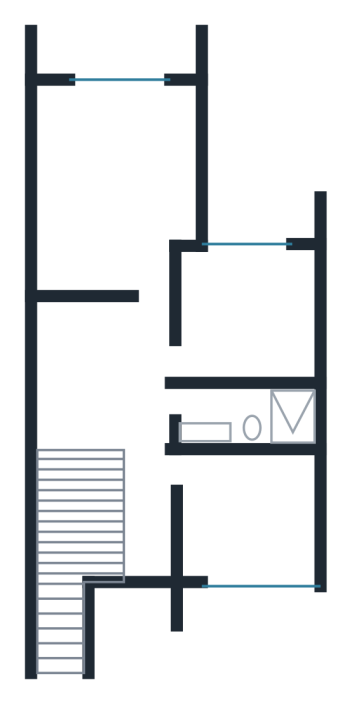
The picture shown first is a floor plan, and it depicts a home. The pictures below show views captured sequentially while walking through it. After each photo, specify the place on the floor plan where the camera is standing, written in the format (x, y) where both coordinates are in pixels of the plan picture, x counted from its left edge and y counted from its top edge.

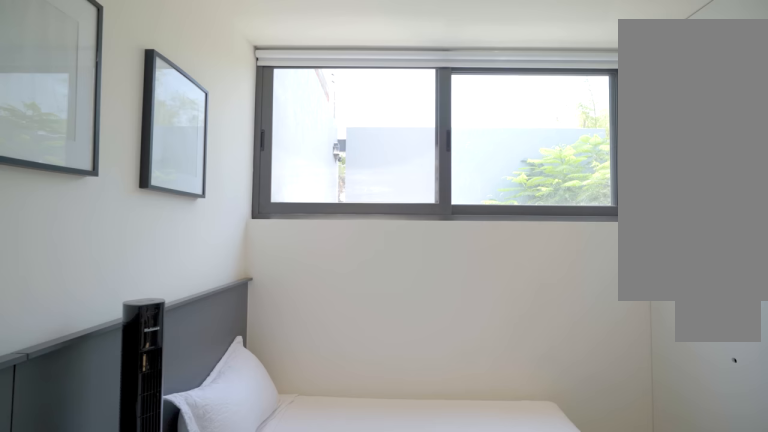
(211, 532)
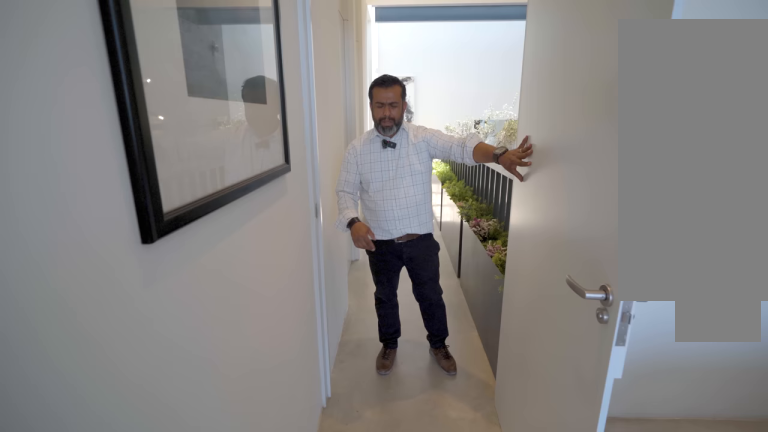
(156, 292)
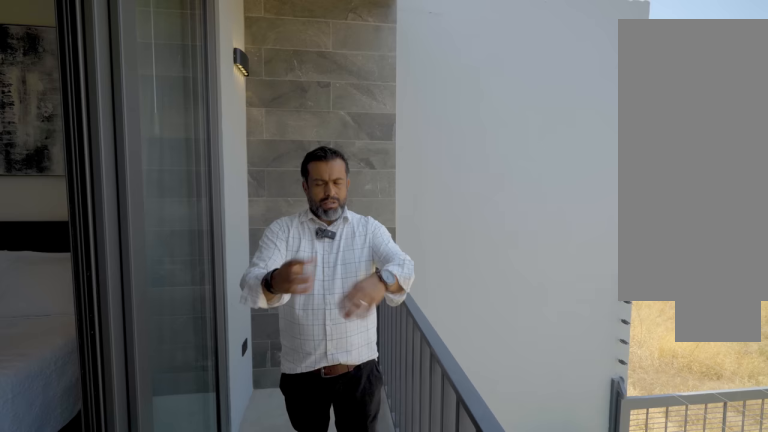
(132, 60)
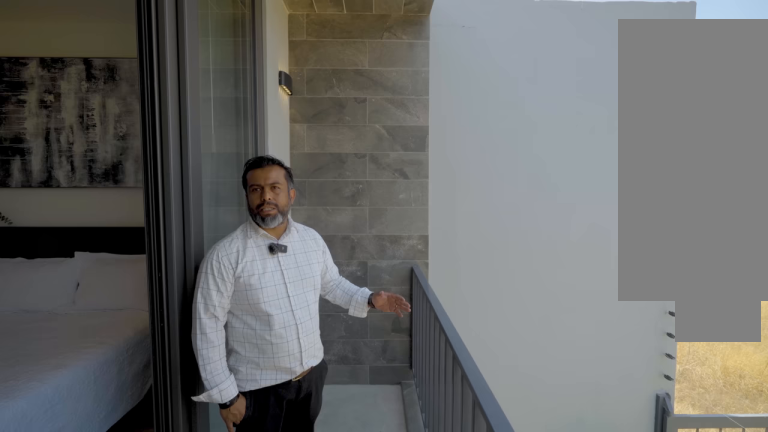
(132, 60)
